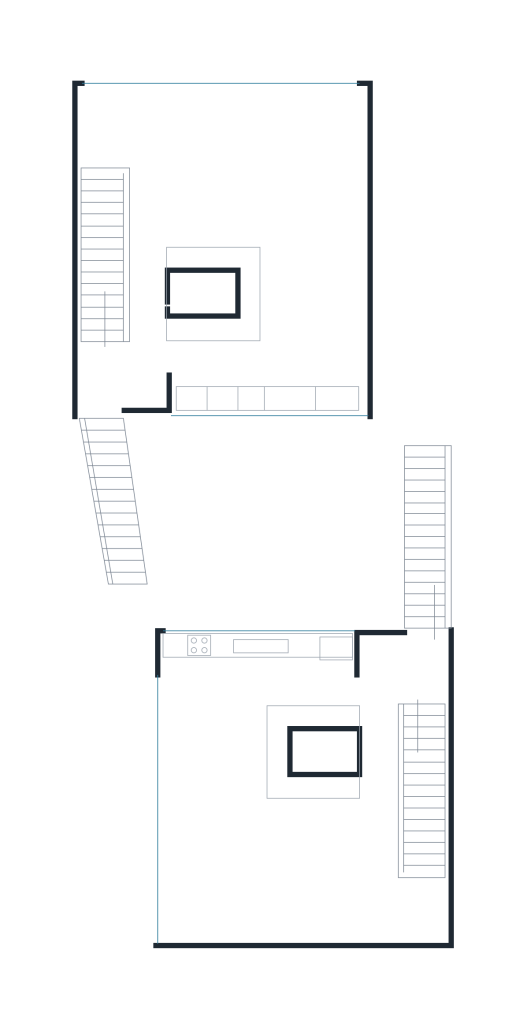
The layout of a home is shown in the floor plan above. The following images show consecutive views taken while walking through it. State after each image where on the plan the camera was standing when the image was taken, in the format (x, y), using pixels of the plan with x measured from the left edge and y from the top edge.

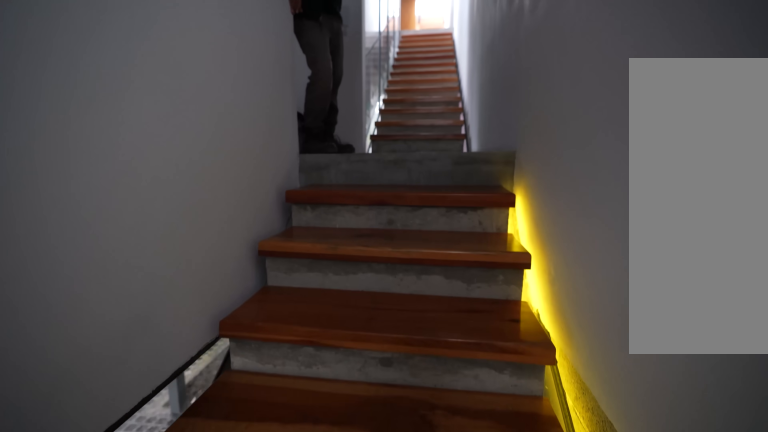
(422, 827)
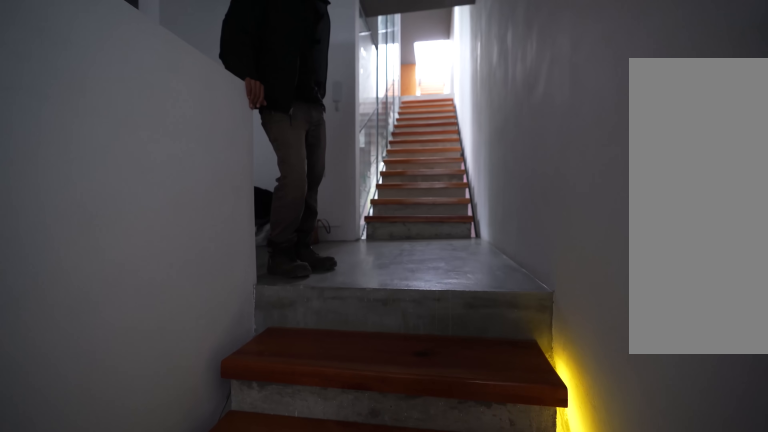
(424, 813)
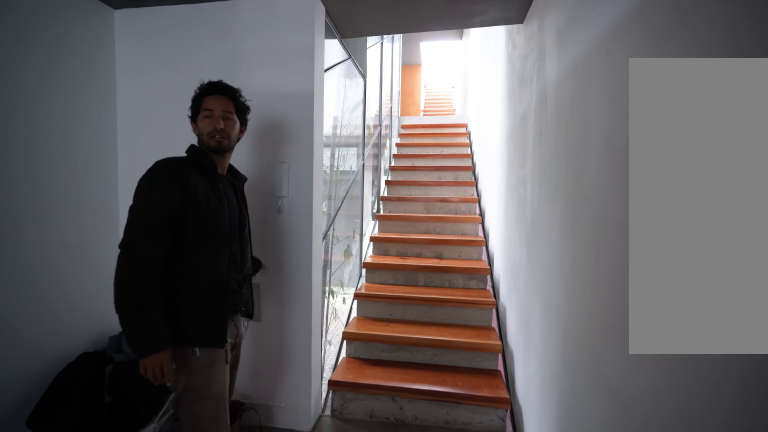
(421, 731)
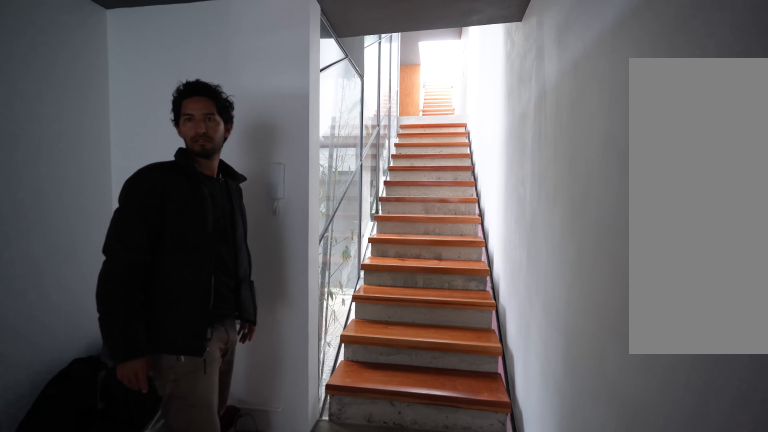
(430, 698)
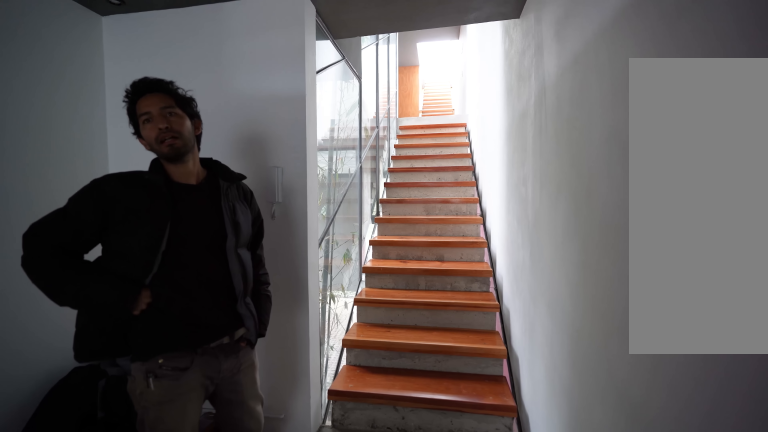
(427, 684)
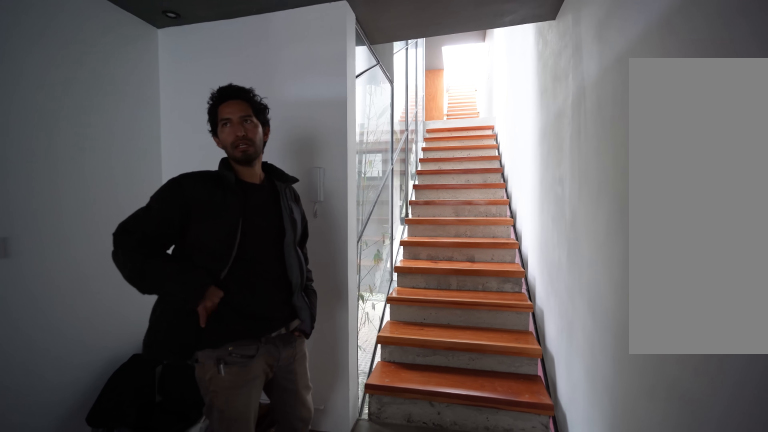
(428, 684)
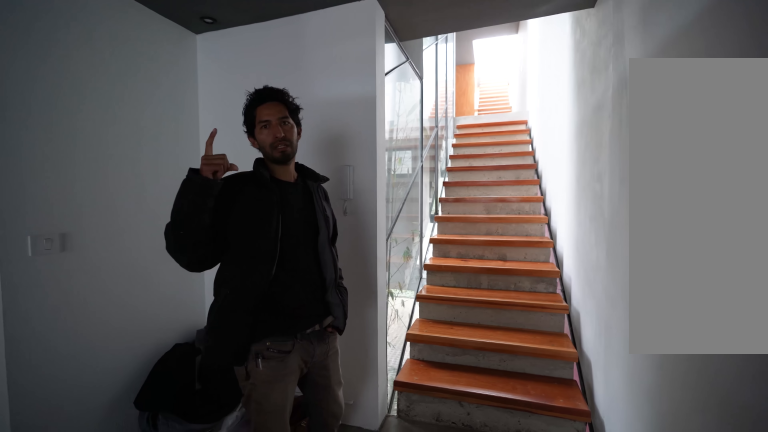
(427, 684)
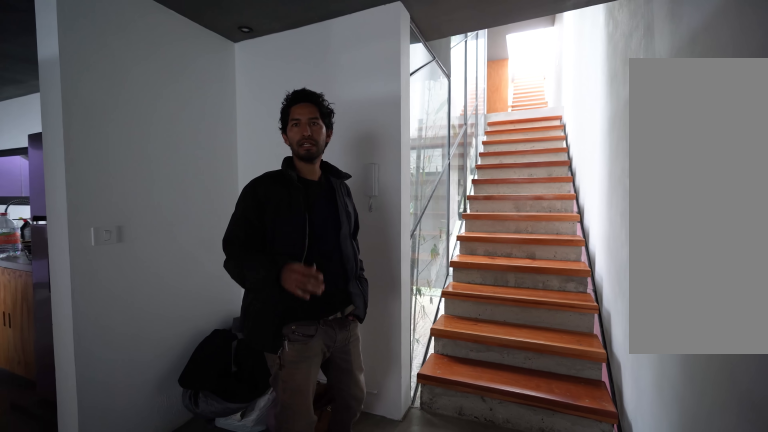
(427, 684)
